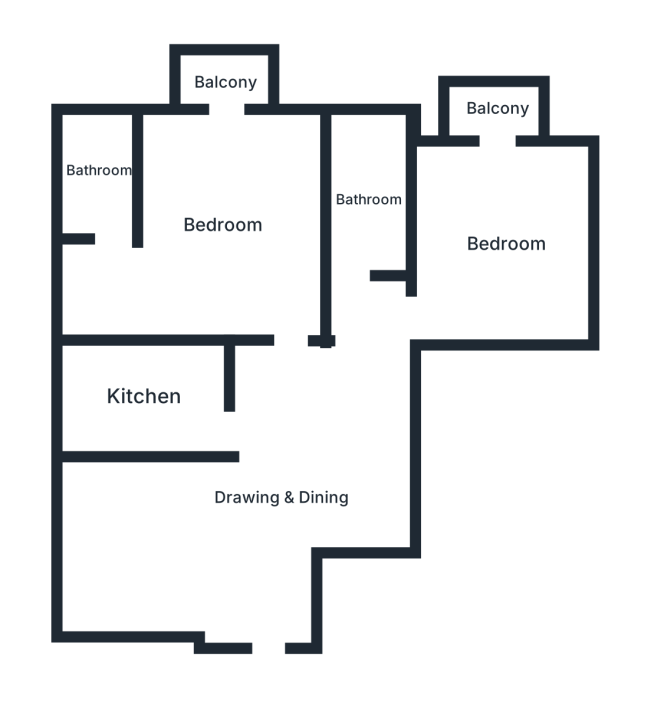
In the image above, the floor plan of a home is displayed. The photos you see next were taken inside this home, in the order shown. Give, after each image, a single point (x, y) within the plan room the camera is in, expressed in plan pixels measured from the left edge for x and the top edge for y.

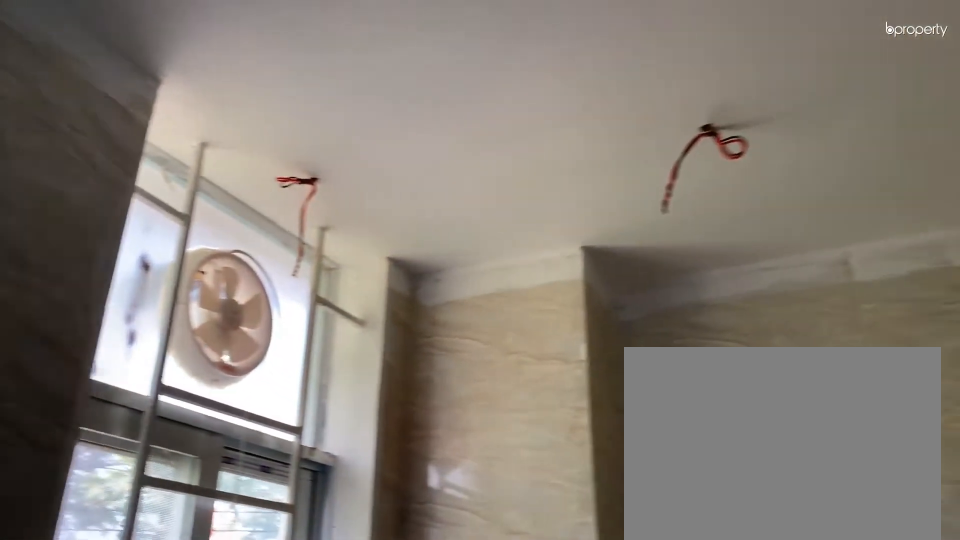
(99, 170)
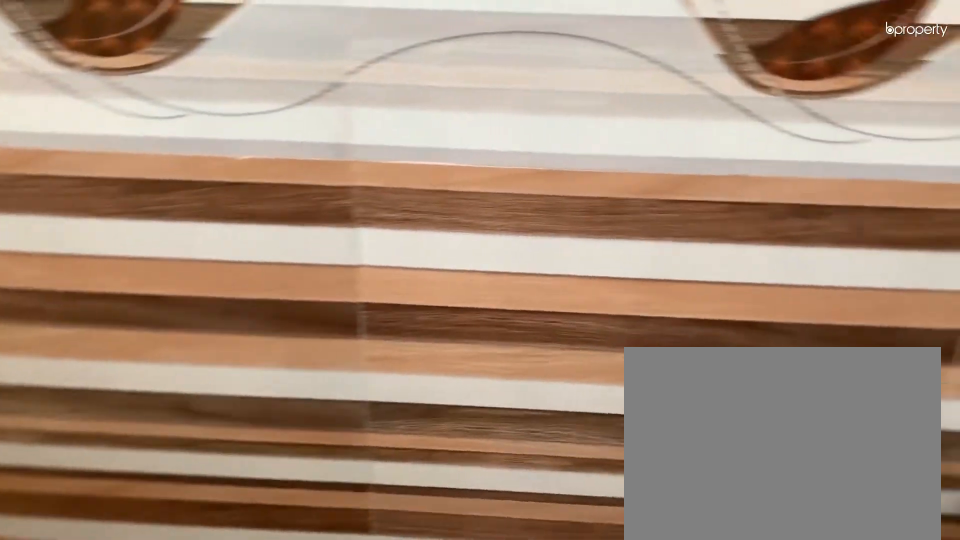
(368, 196)
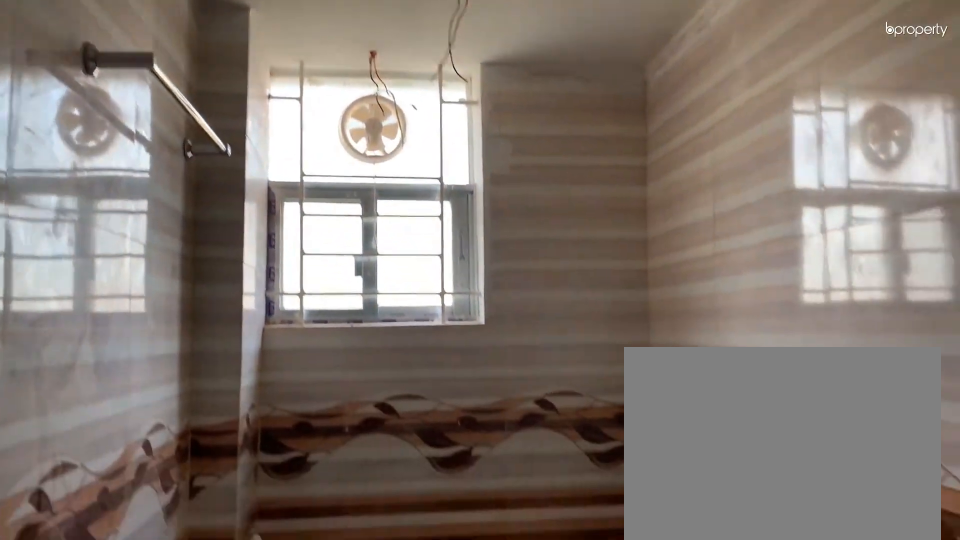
(367, 194)
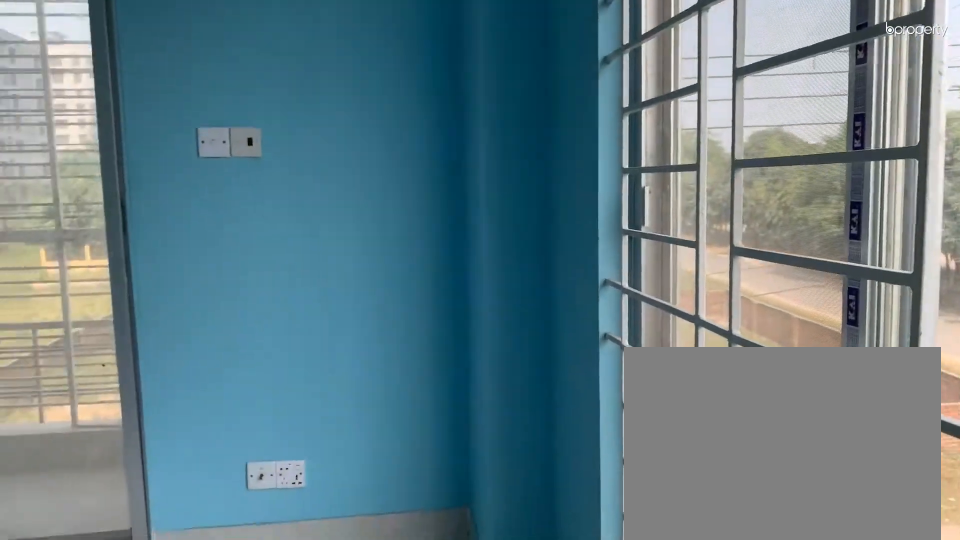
(499, 241)
